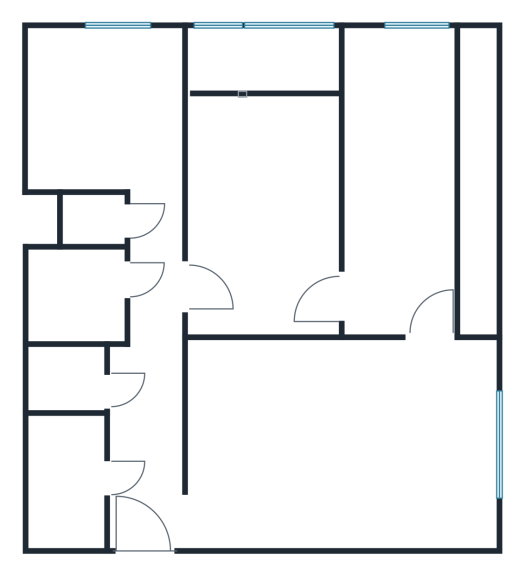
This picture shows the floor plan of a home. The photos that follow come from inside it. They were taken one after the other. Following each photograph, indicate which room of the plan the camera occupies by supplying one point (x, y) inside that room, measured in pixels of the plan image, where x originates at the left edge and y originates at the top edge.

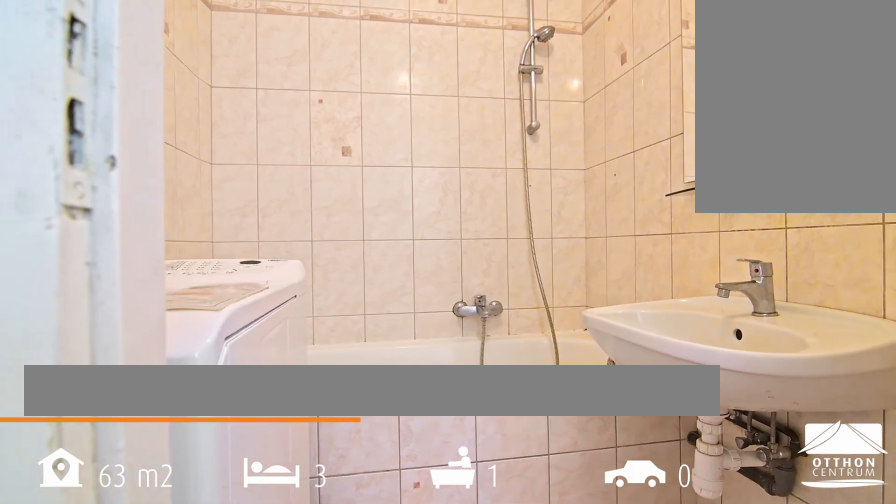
(81, 295)
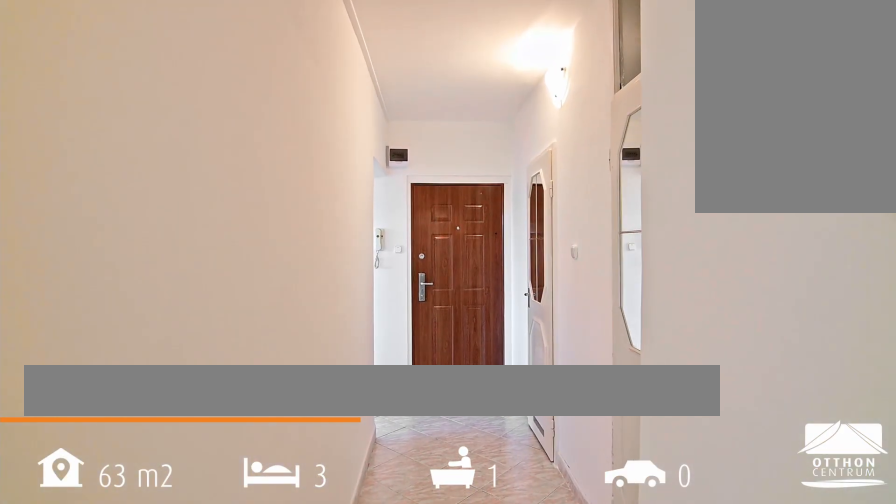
(147, 435)
